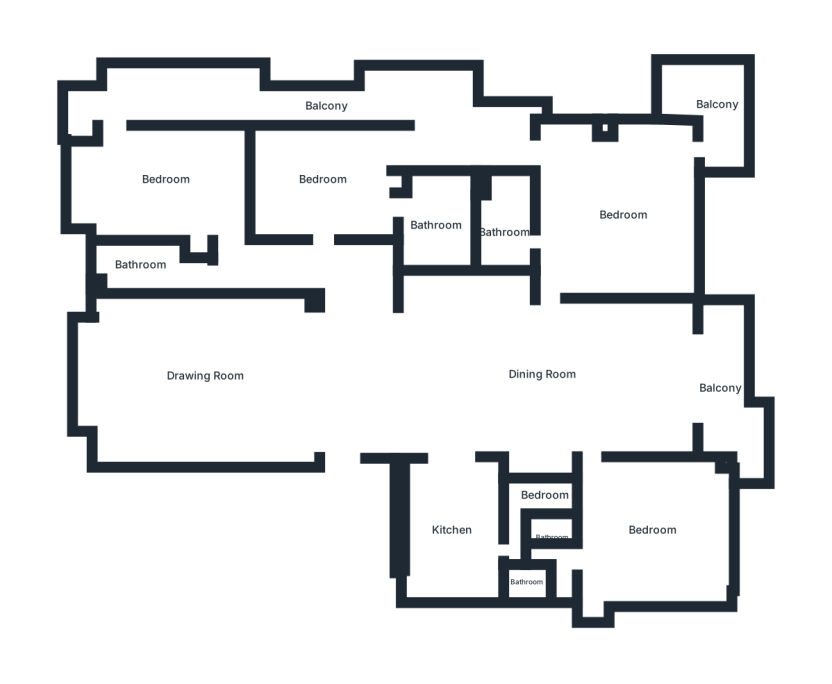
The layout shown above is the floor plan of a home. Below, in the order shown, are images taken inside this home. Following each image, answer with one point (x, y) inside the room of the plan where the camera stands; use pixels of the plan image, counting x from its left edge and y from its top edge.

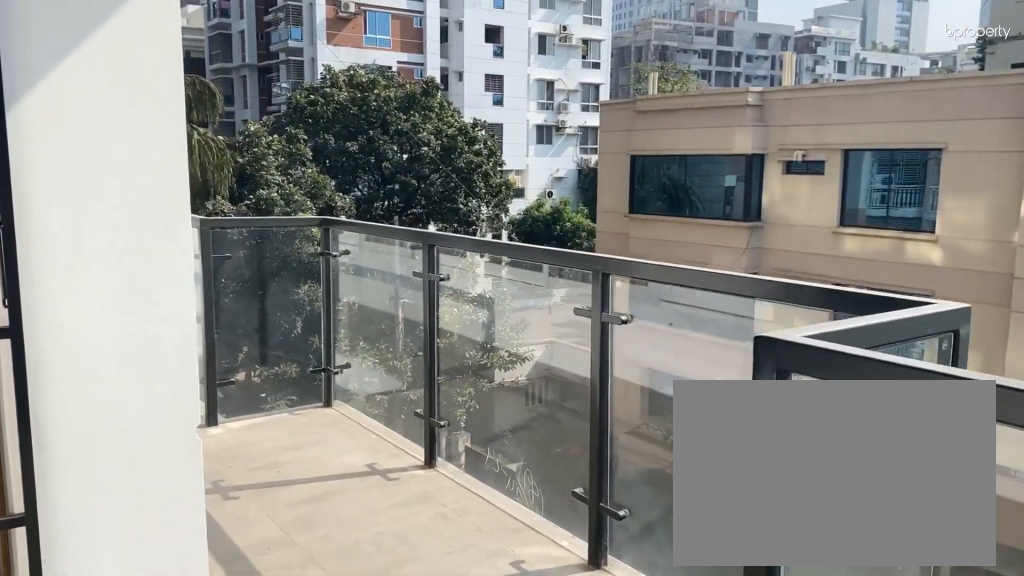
(325, 108)
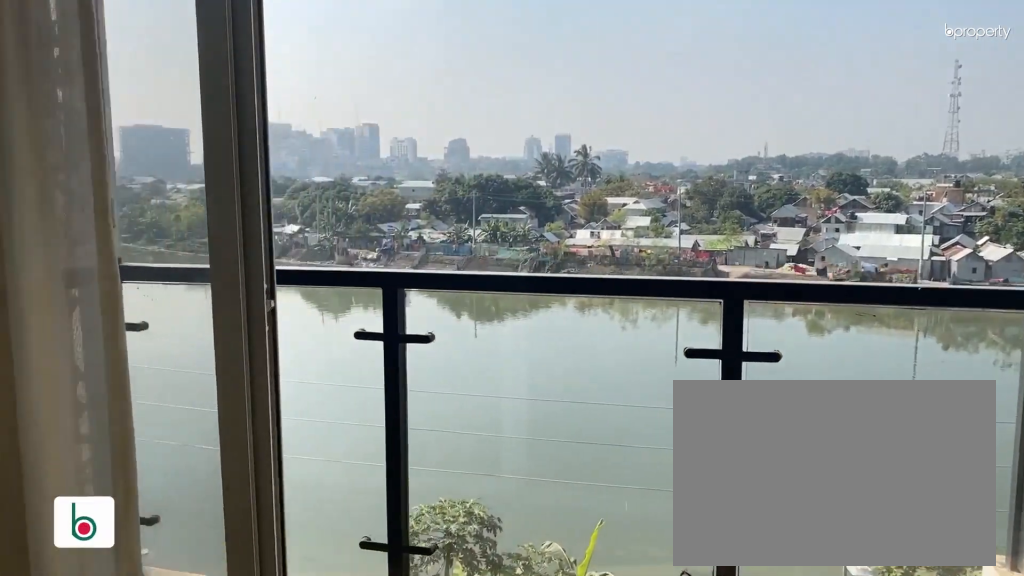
(722, 387)
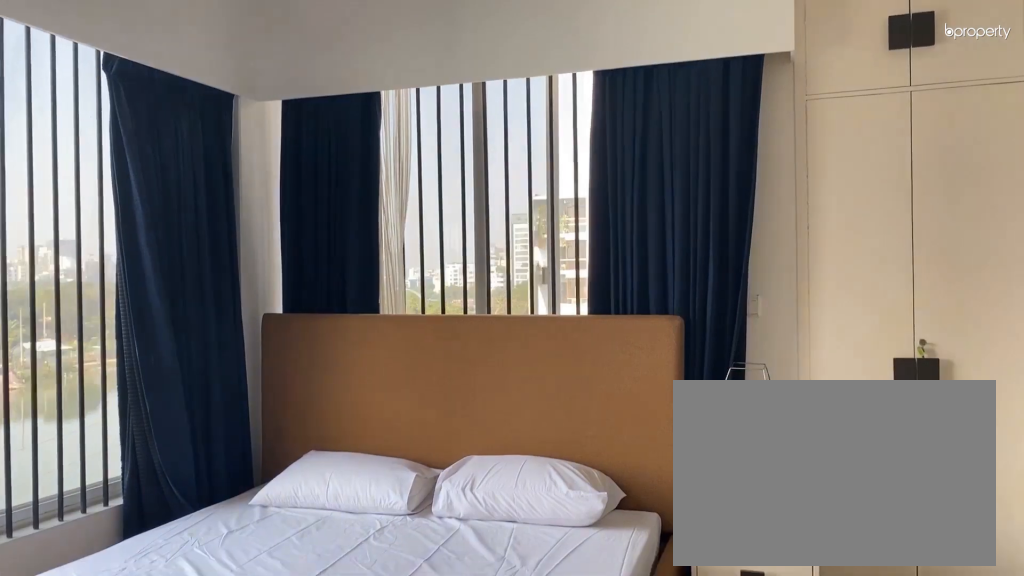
(648, 531)
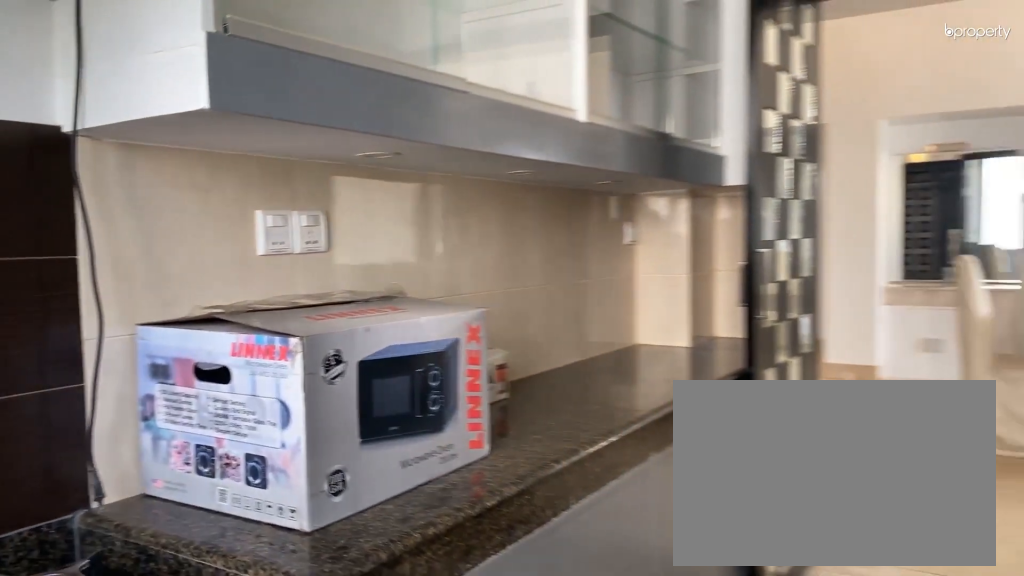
(451, 527)
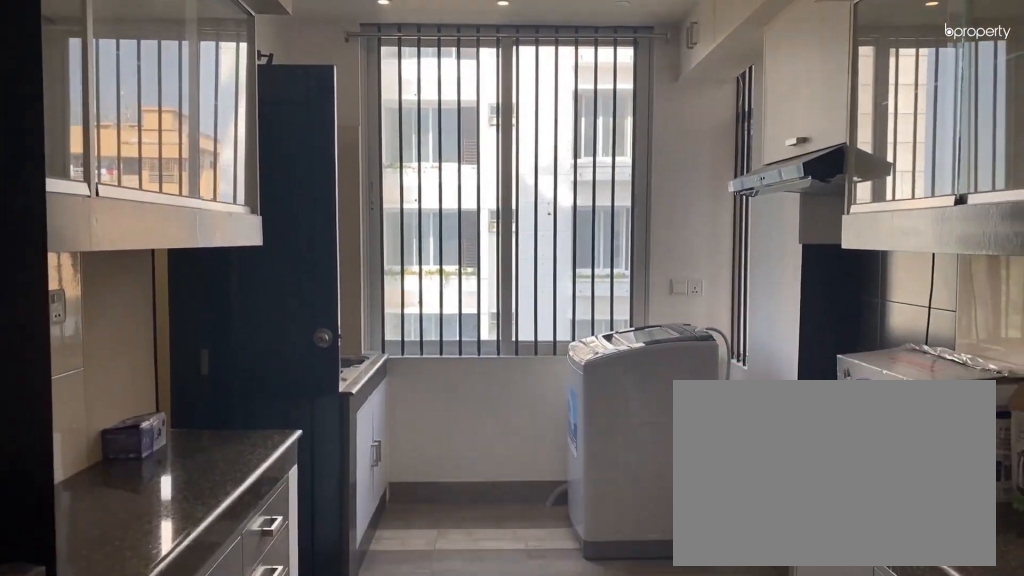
(451, 527)
